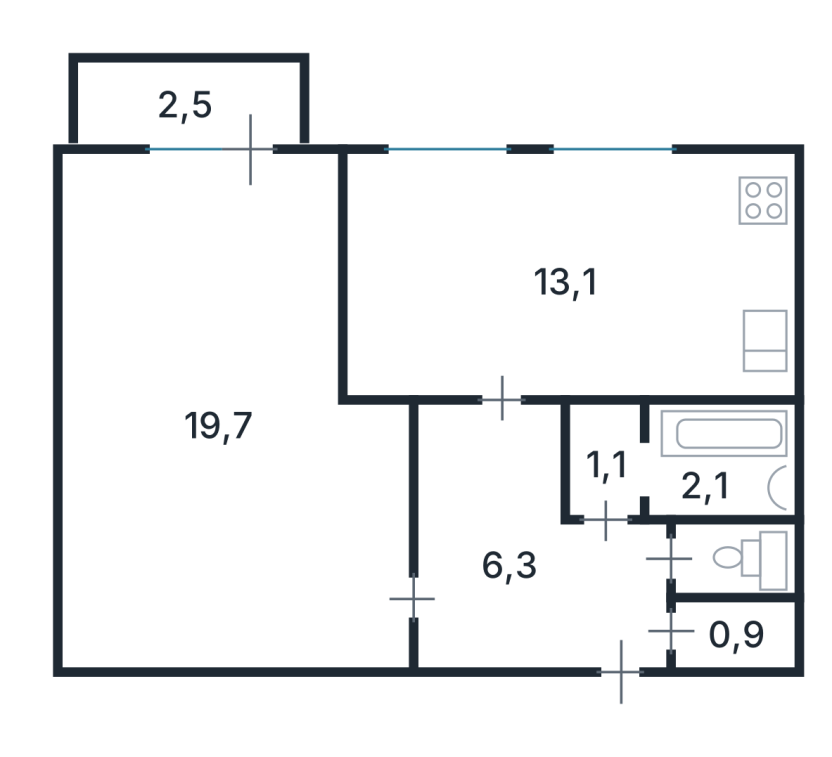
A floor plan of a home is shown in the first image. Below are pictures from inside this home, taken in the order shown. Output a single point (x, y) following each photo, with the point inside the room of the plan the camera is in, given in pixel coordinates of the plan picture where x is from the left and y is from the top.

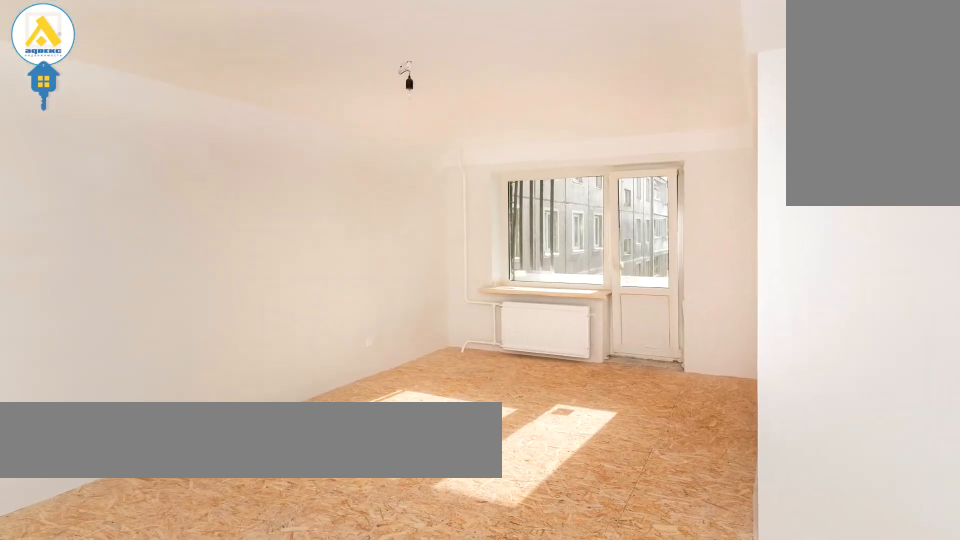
(213, 414)
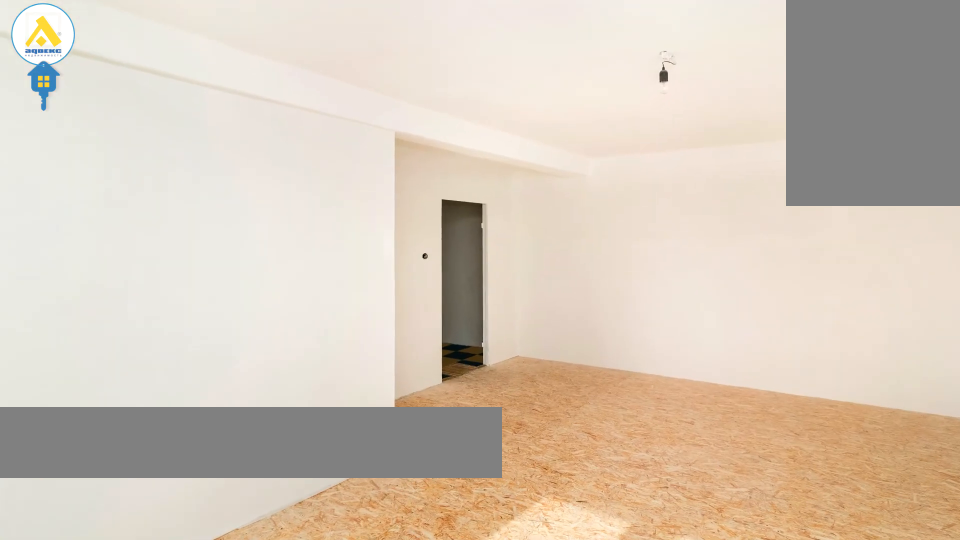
(213, 414)
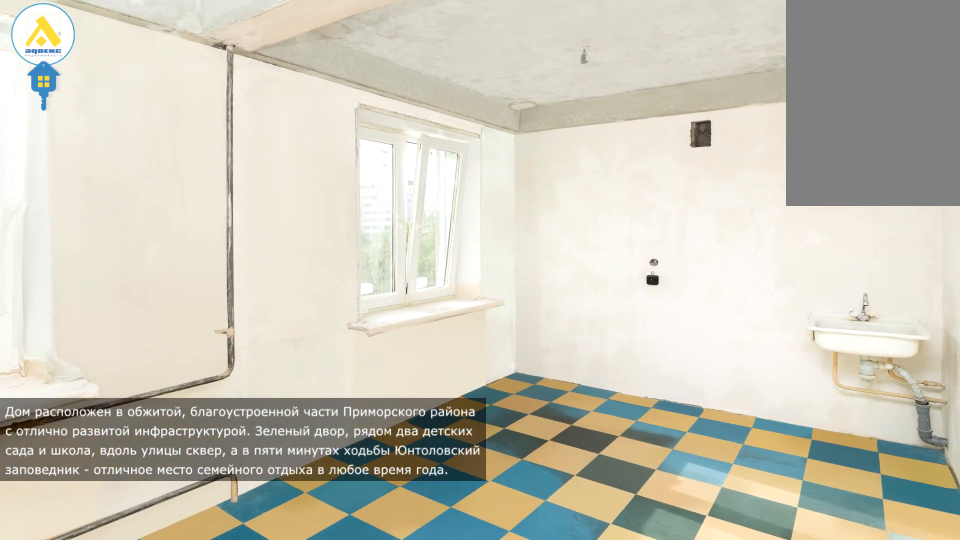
(563, 267)
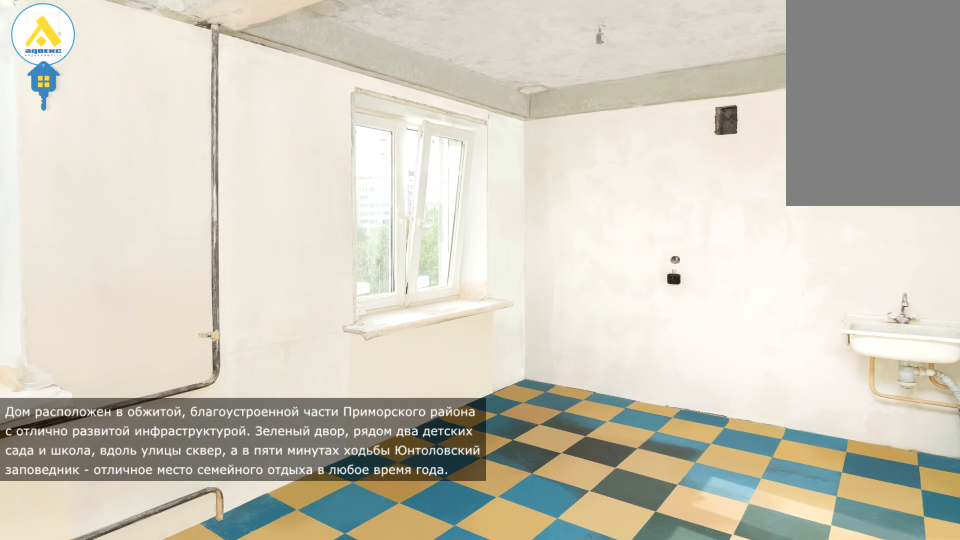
(563, 266)
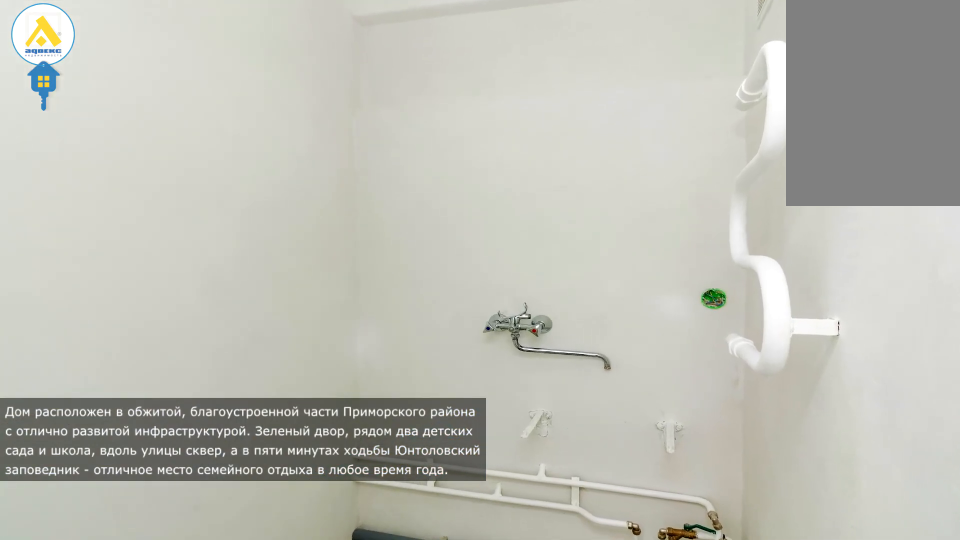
(701, 495)
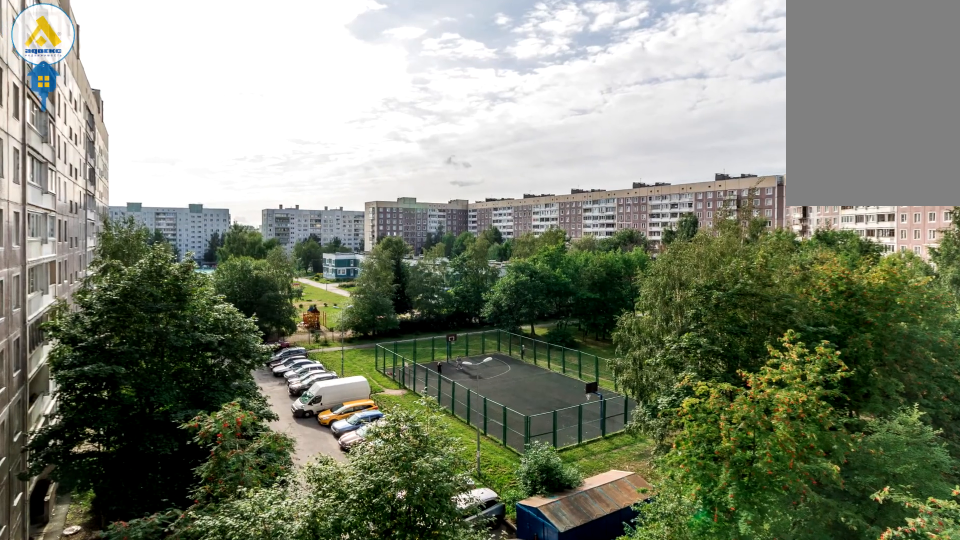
(188, 127)
